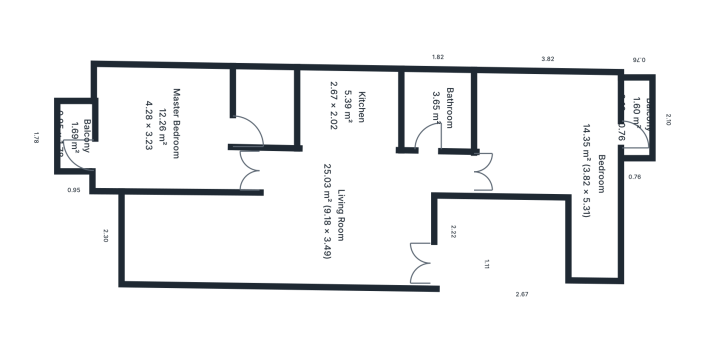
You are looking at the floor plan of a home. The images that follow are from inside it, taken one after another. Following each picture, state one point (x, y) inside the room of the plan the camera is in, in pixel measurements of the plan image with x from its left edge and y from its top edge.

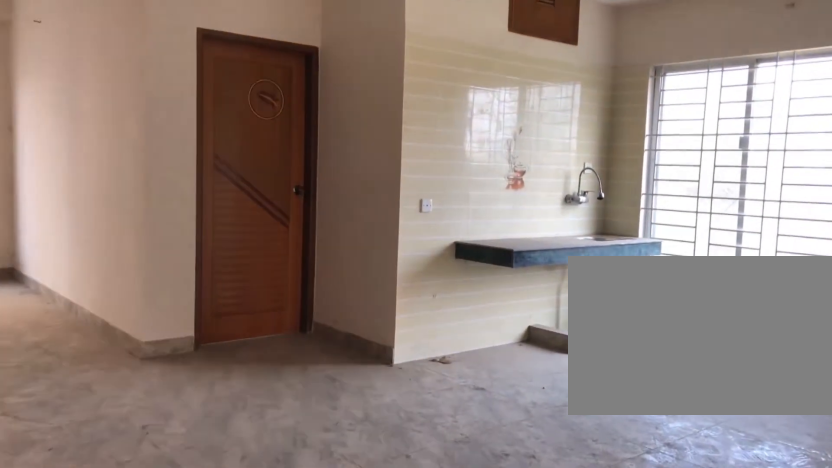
(397, 246)
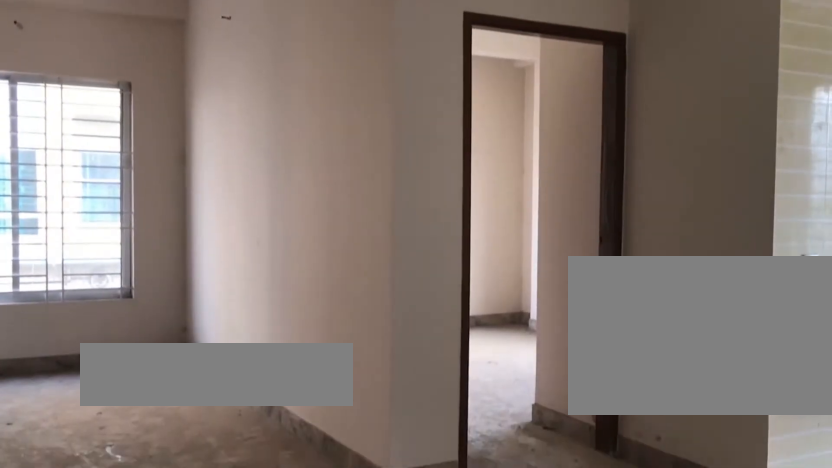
(324, 228)
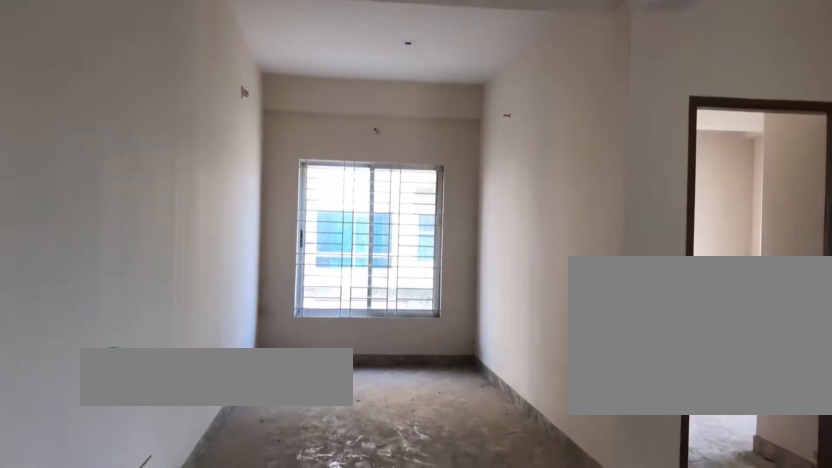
(324, 228)
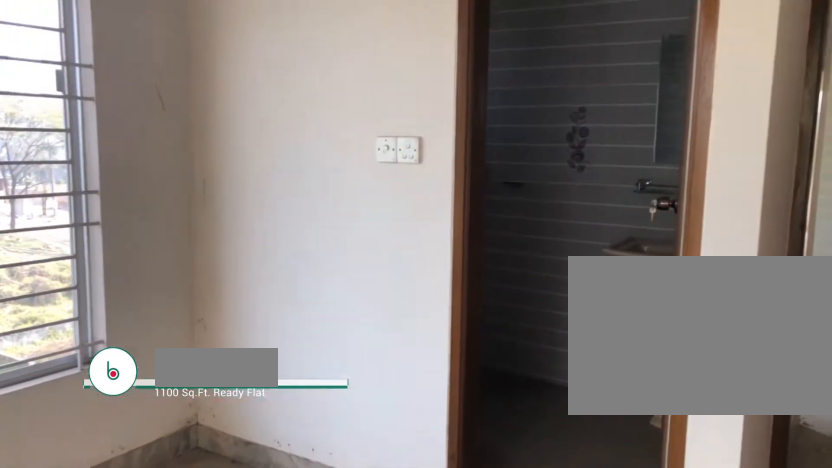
(204, 148)
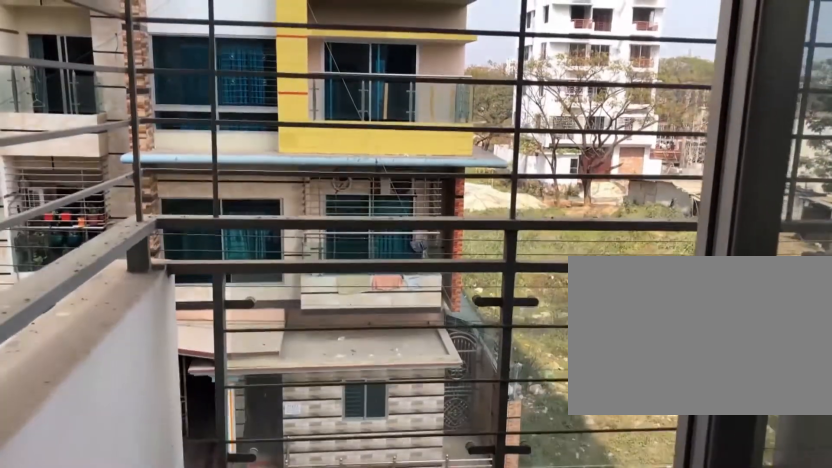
(73, 135)
